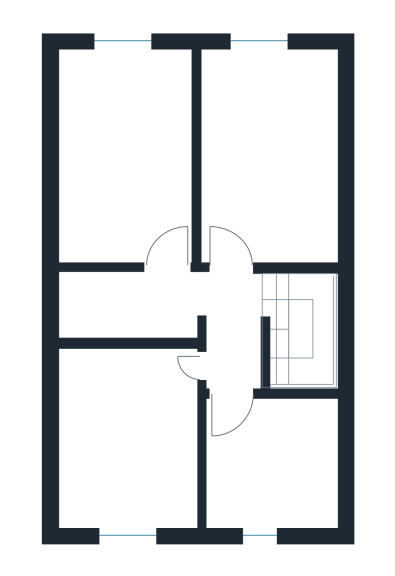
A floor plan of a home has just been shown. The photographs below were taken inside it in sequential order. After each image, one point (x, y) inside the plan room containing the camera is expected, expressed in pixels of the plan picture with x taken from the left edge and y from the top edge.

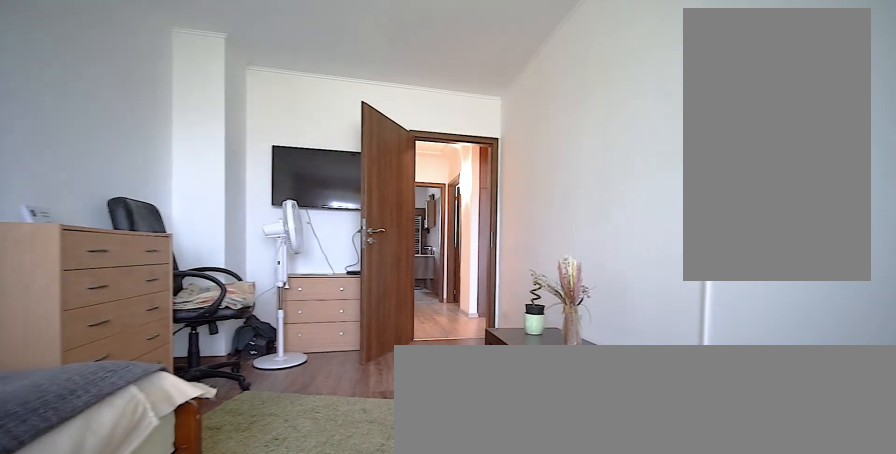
(273, 153)
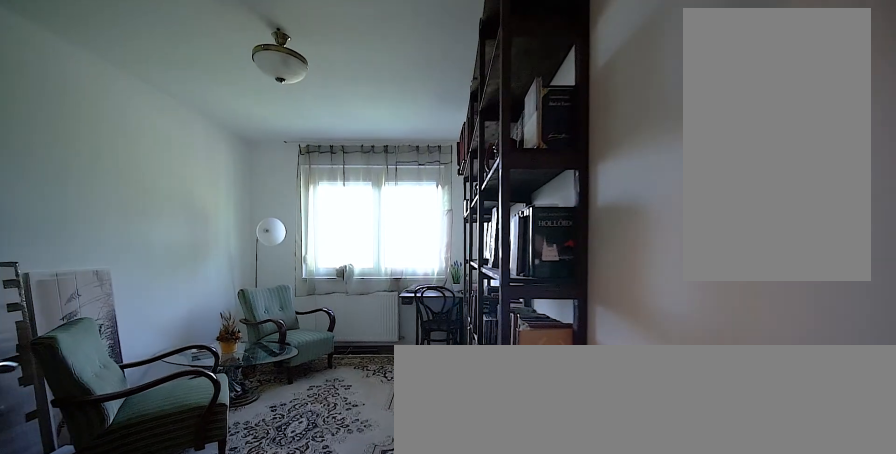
(123, 152)
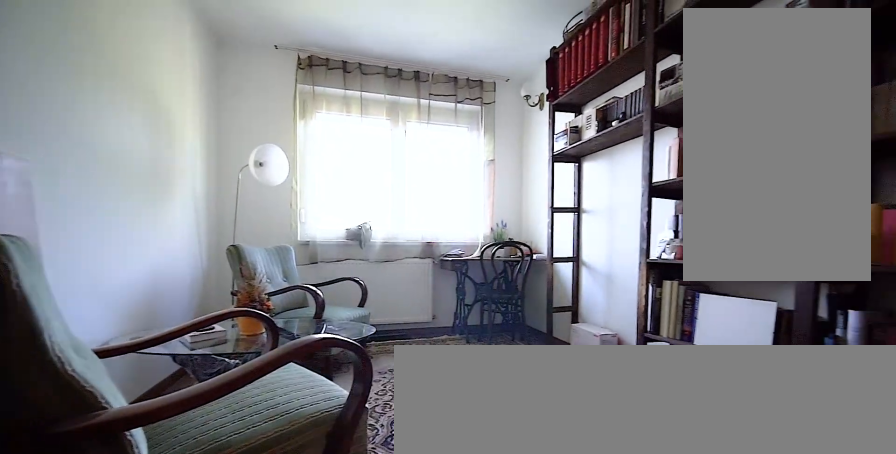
(123, 152)
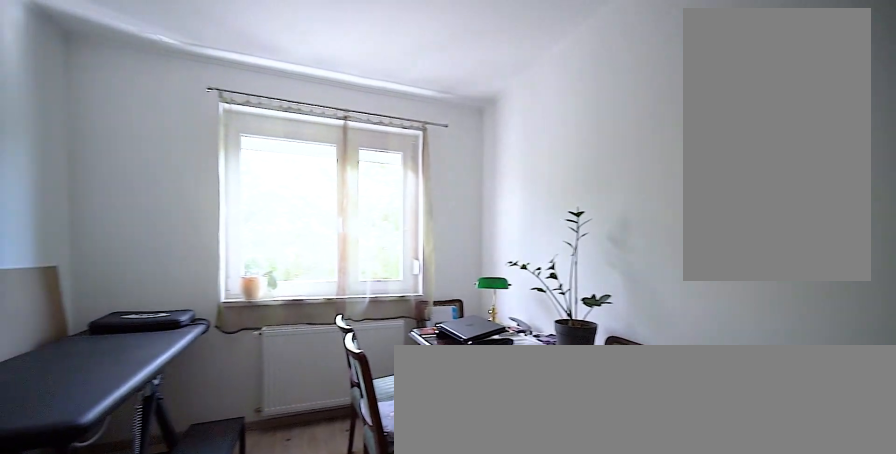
(123, 444)
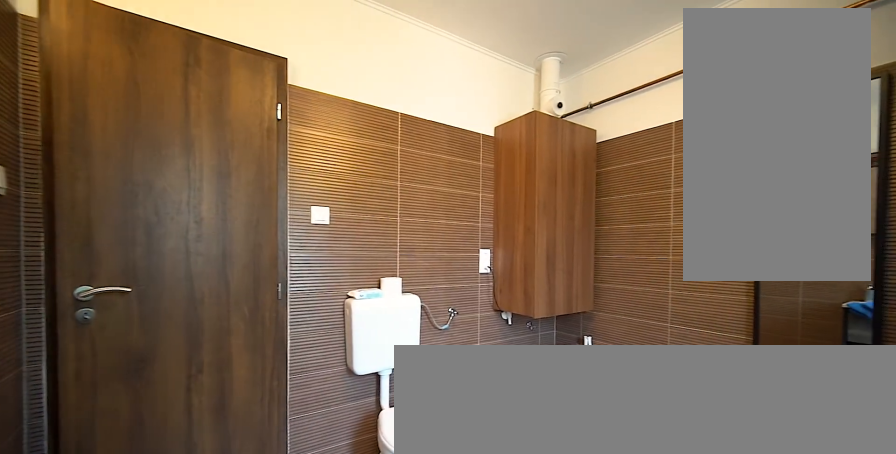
(272, 455)
